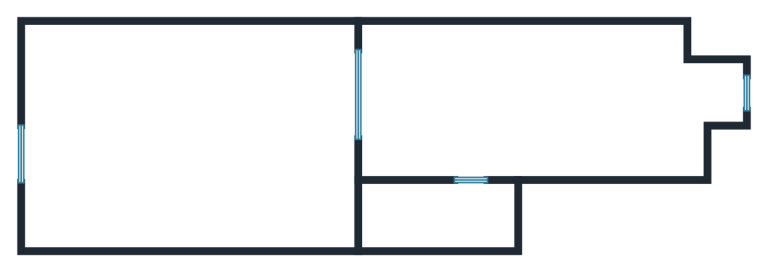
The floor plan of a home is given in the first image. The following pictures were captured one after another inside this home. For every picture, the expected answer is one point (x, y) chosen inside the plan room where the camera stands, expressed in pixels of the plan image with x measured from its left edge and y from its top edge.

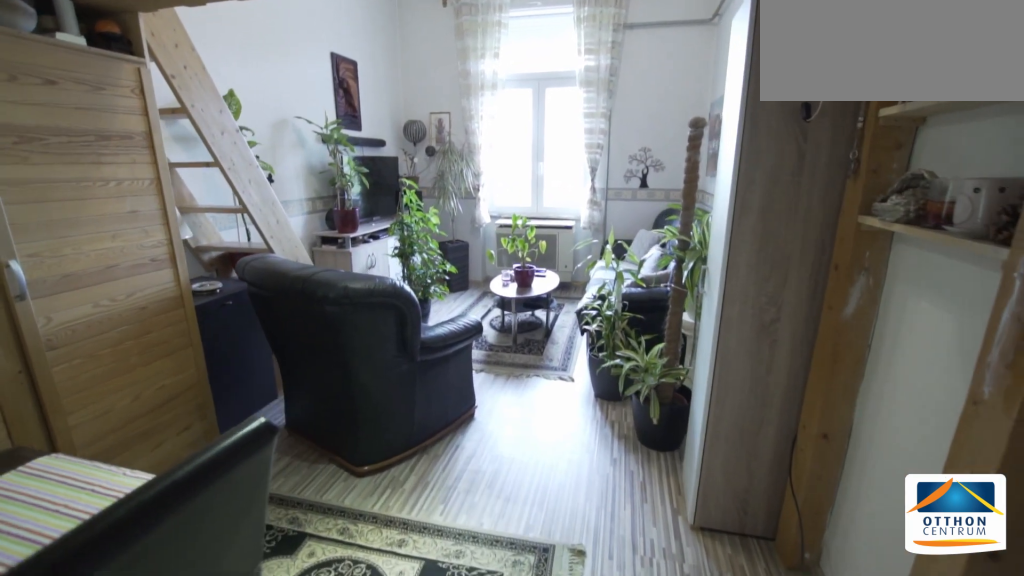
(178, 133)
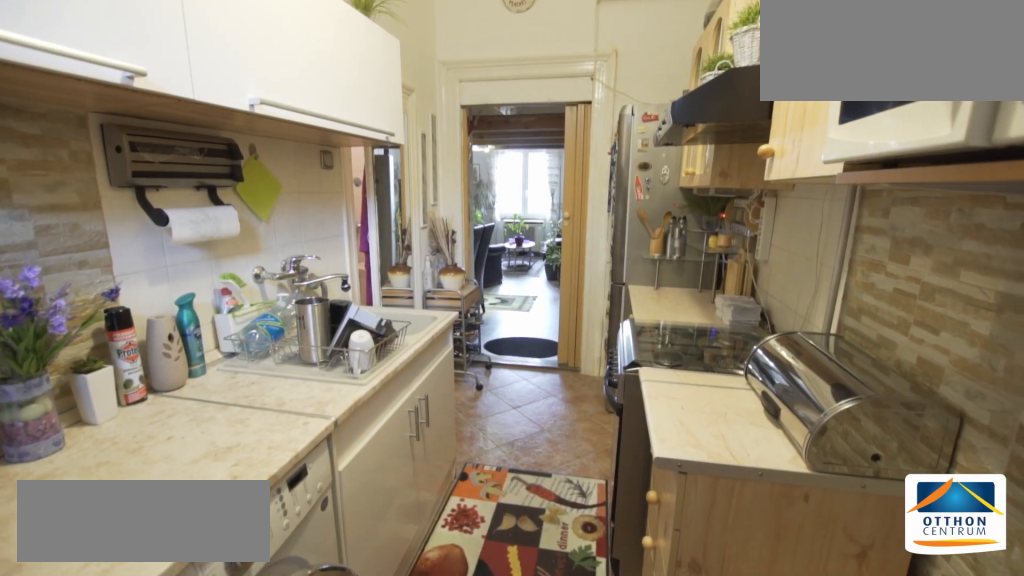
(506, 88)
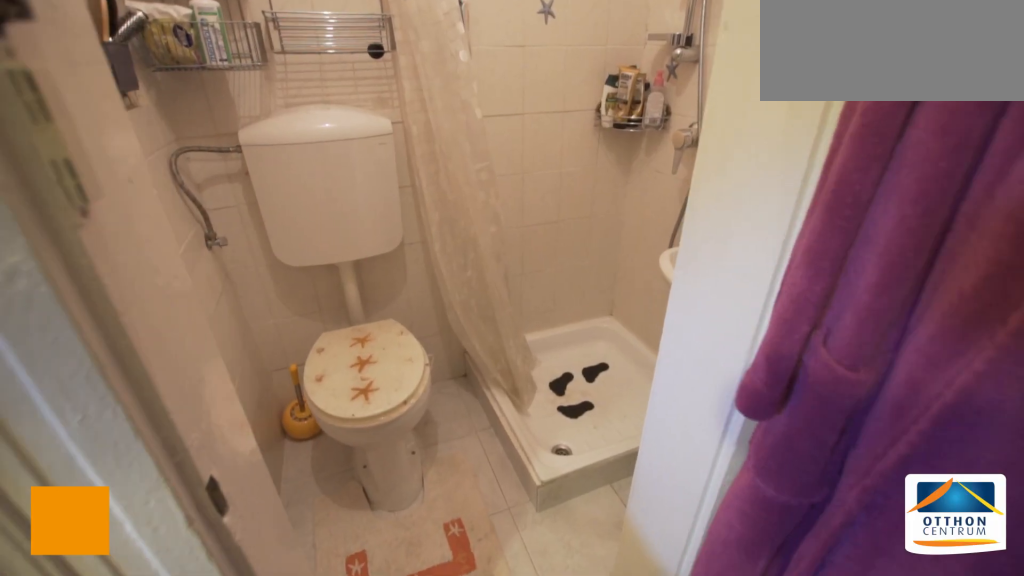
(421, 221)
